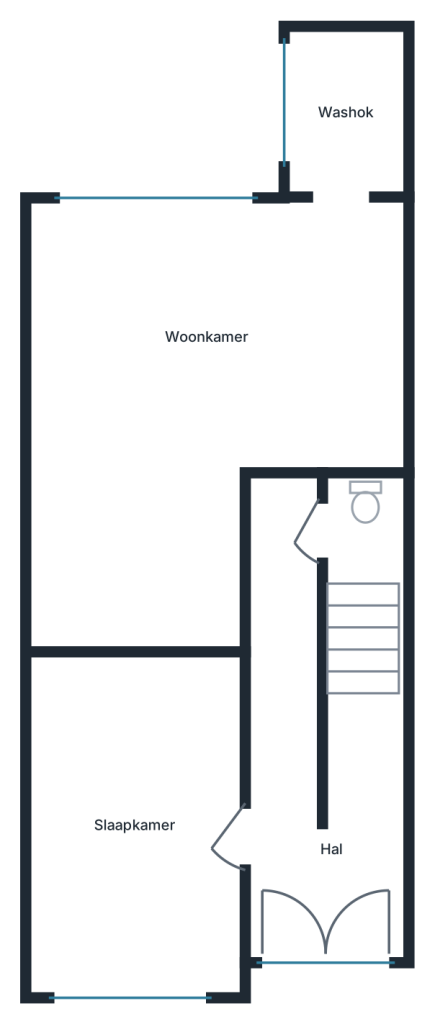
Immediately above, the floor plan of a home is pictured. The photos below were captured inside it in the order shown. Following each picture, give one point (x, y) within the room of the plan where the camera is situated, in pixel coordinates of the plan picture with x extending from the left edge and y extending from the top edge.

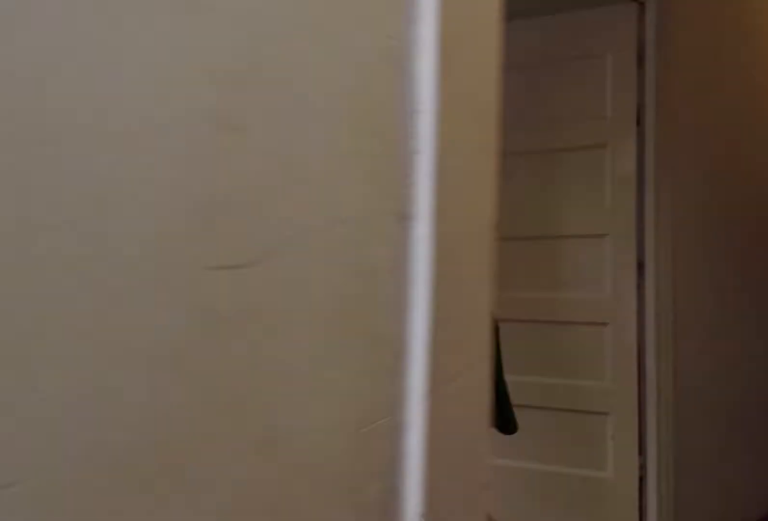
(312, 756)
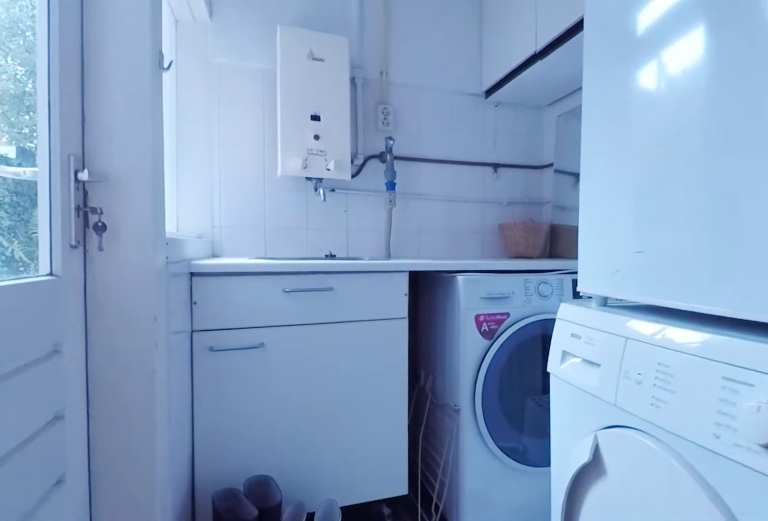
(344, 116)
